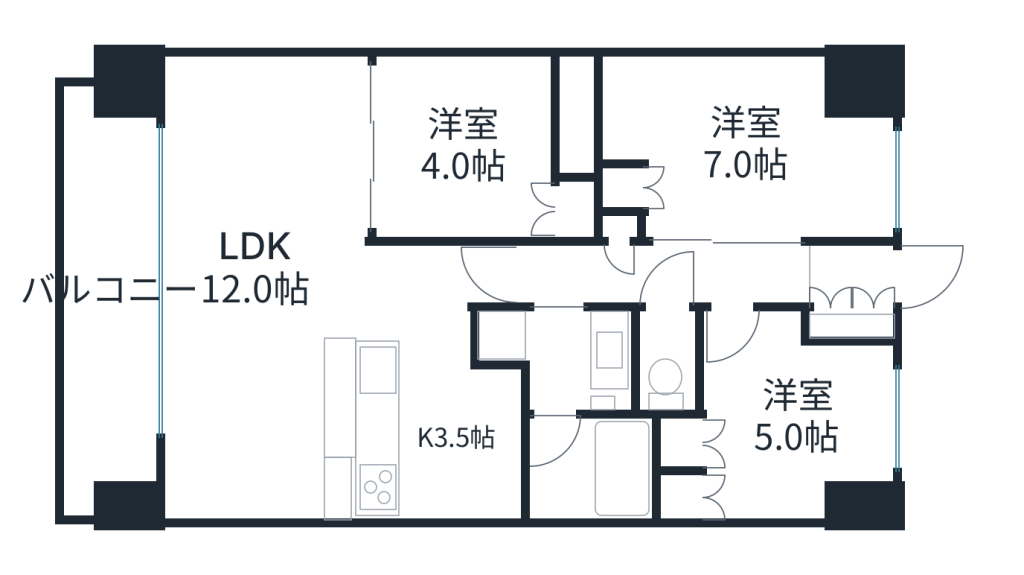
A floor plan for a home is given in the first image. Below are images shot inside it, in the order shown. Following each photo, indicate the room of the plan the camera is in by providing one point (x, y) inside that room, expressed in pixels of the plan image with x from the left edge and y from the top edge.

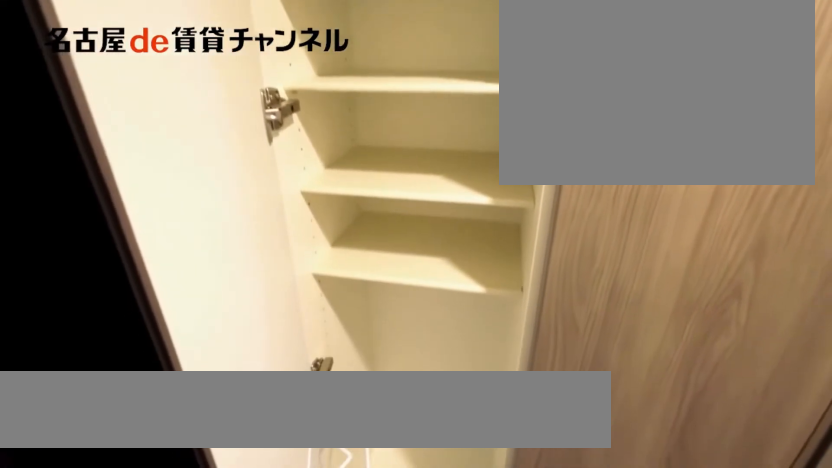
(852, 326)
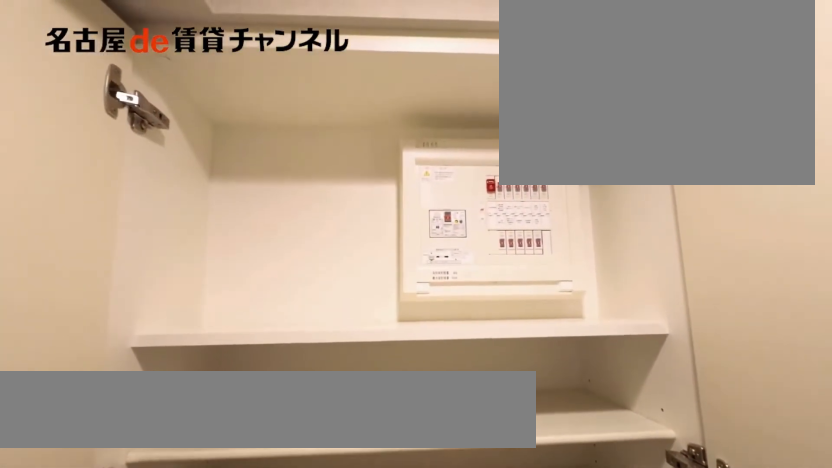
(852, 326)
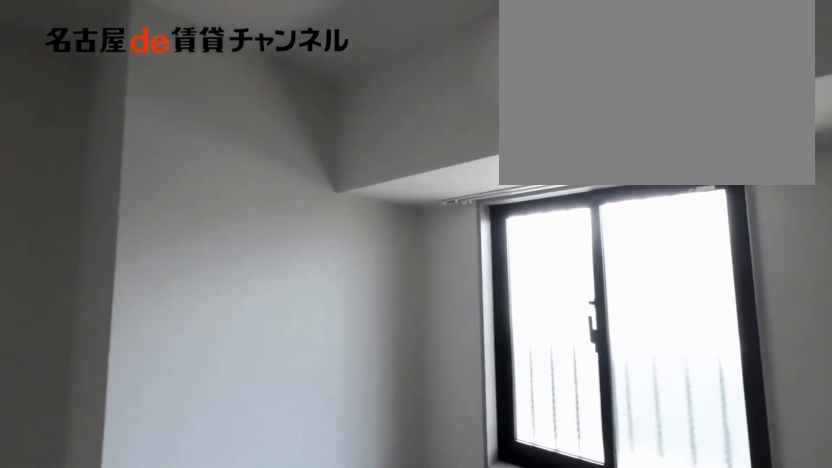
(797, 419)
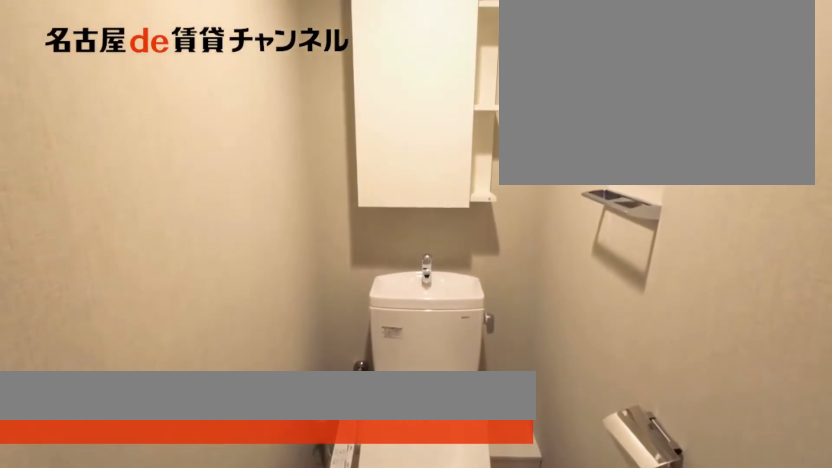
(669, 364)
